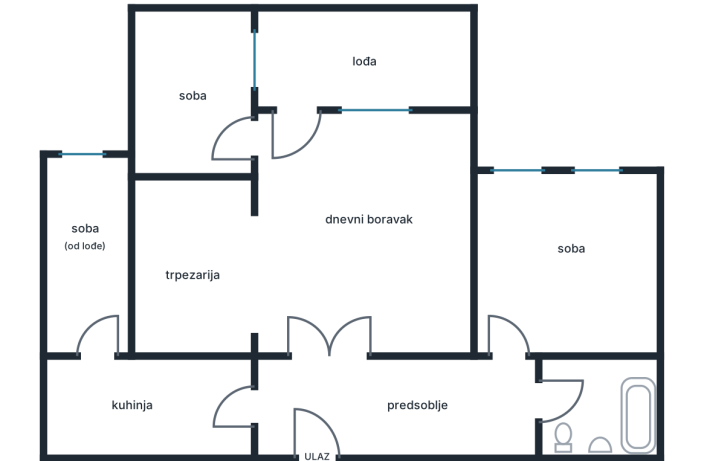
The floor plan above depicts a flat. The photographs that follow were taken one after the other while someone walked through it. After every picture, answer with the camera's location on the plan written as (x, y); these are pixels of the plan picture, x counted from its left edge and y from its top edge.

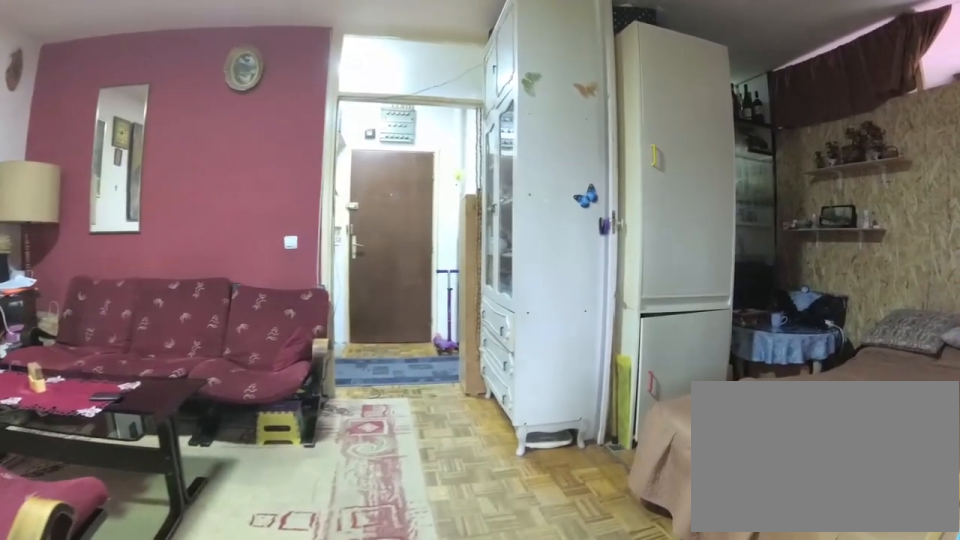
(295, 185)
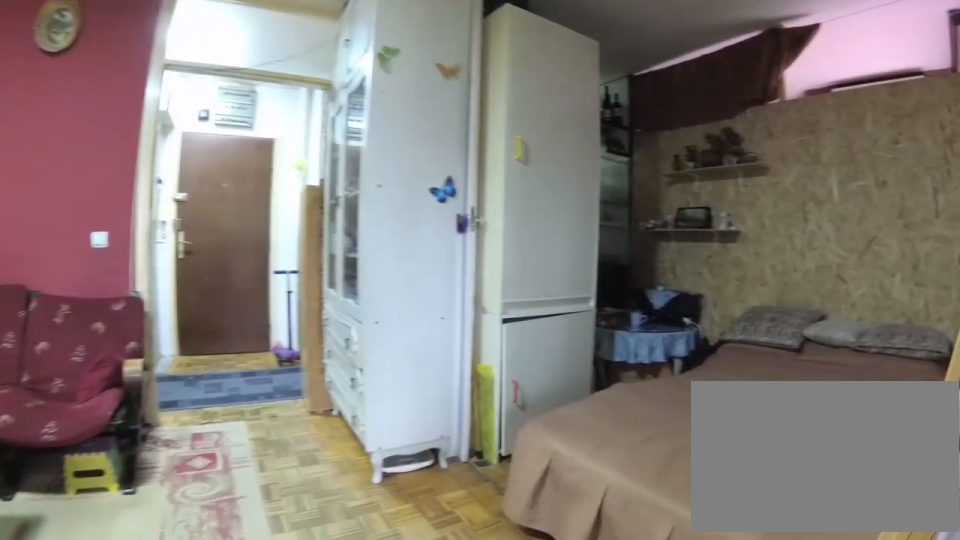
(300, 203)
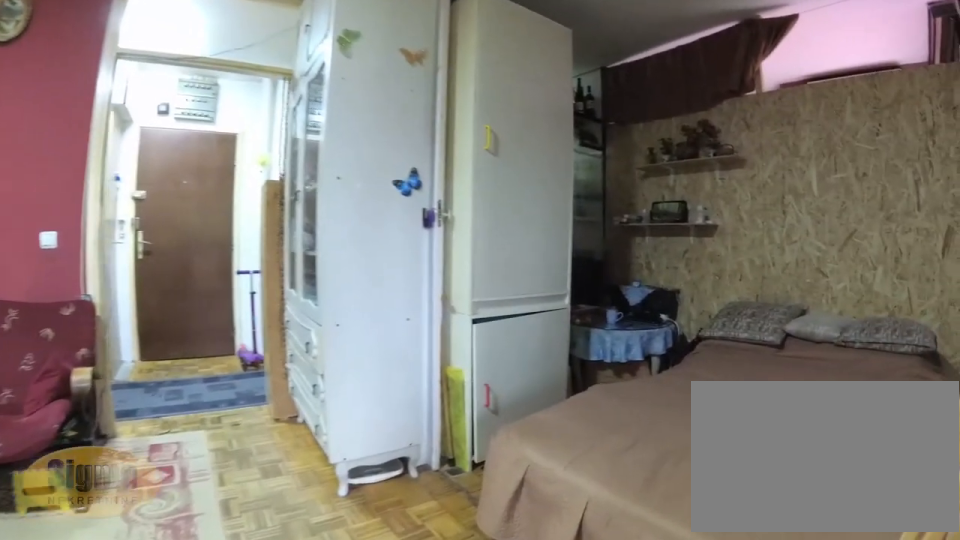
(302, 208)
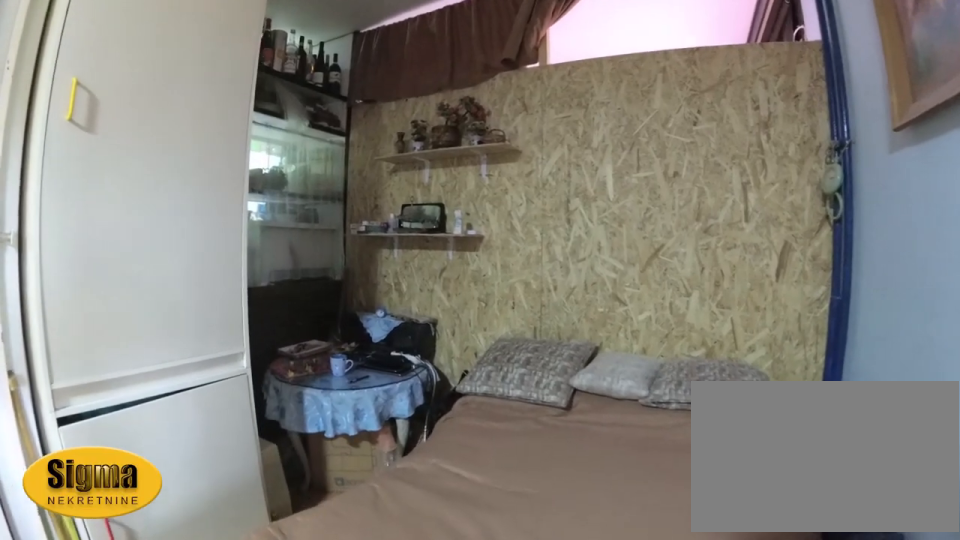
(250, 244)
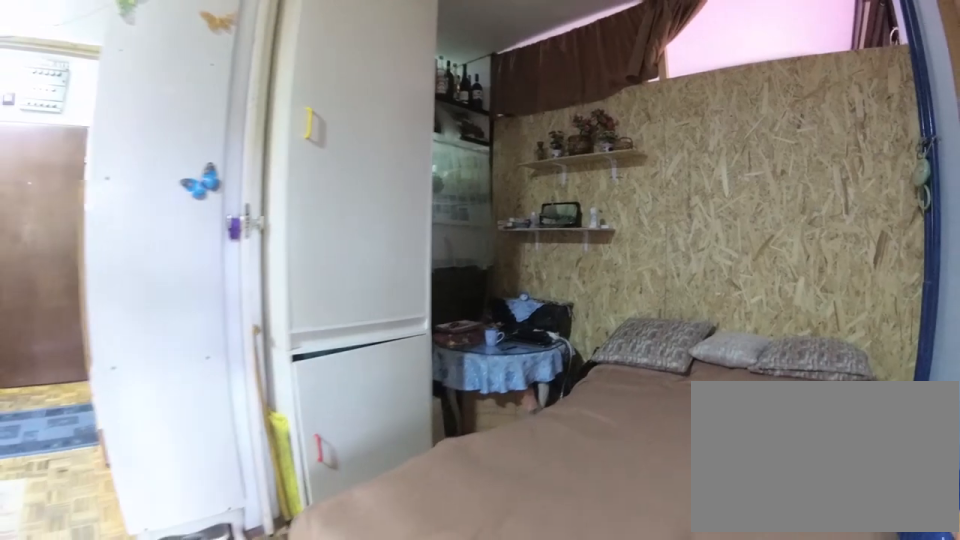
(268, 233)
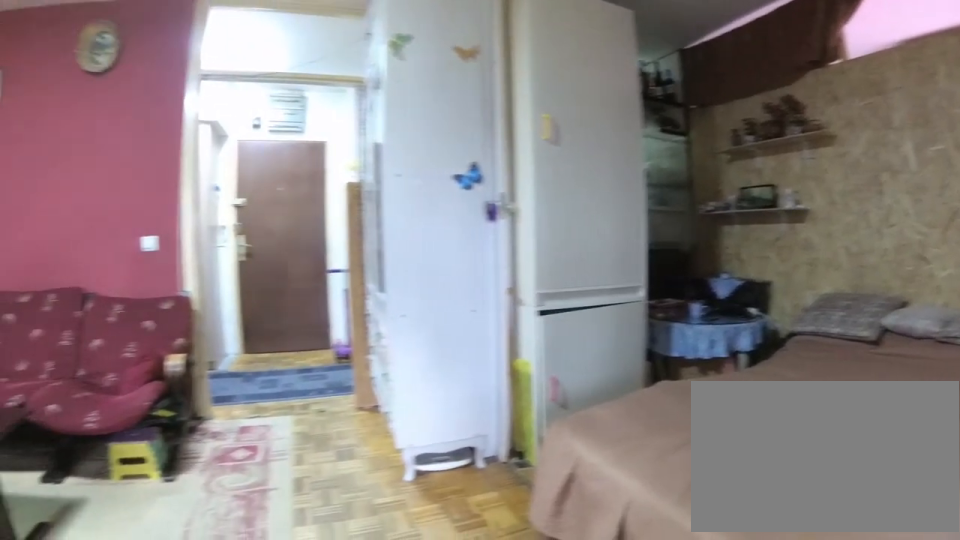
(295, 214)
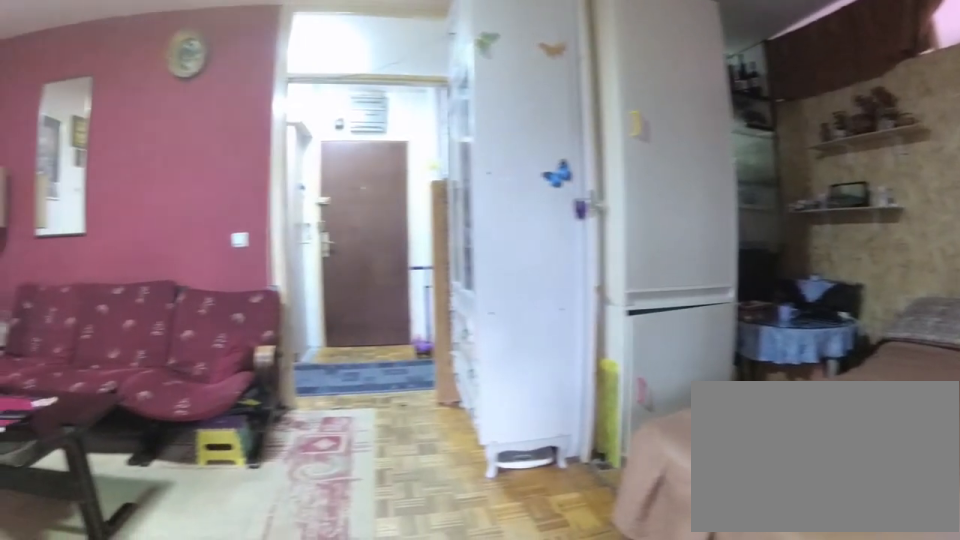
(302, 211)
